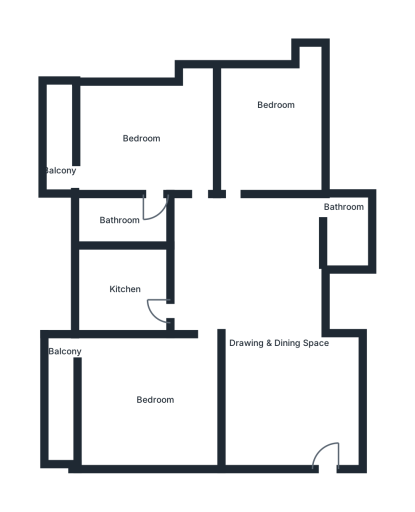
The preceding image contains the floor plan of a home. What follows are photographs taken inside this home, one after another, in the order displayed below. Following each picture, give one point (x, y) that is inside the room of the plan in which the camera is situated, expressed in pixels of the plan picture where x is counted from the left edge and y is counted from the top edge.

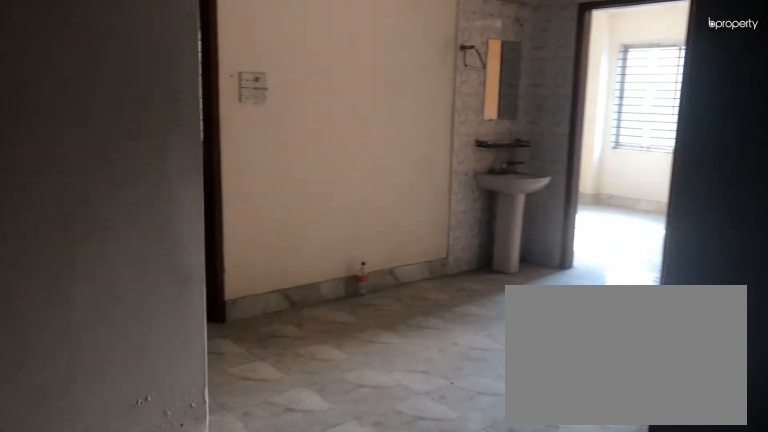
(275, 339)
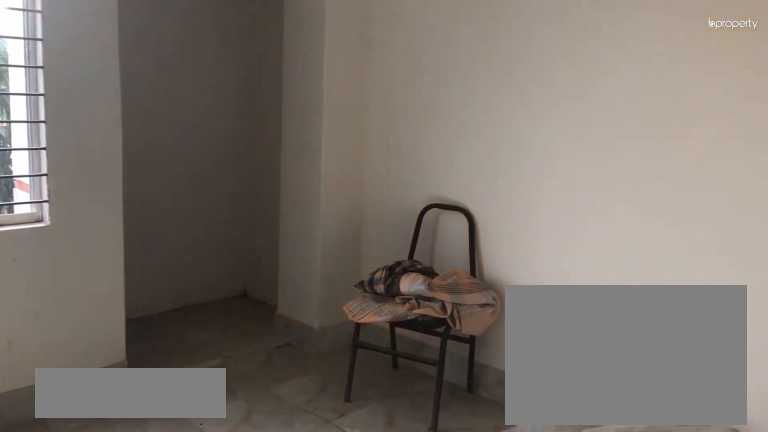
(265, 131)
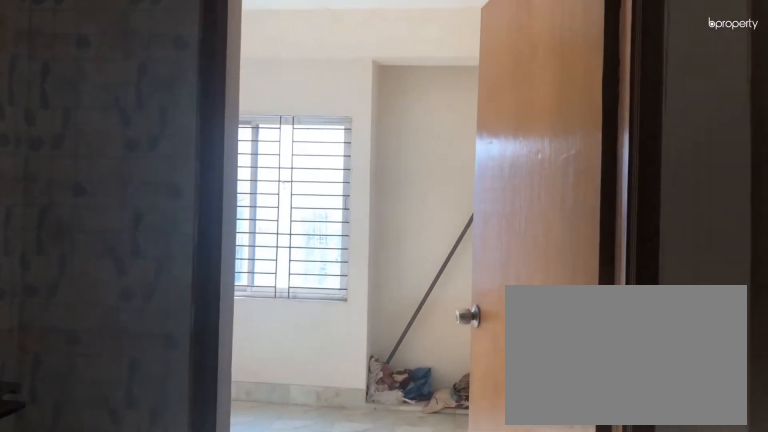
(200, 178)
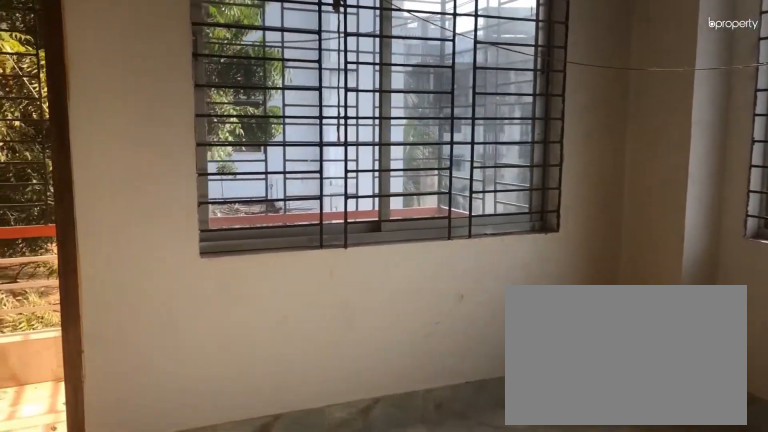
(135, 138)
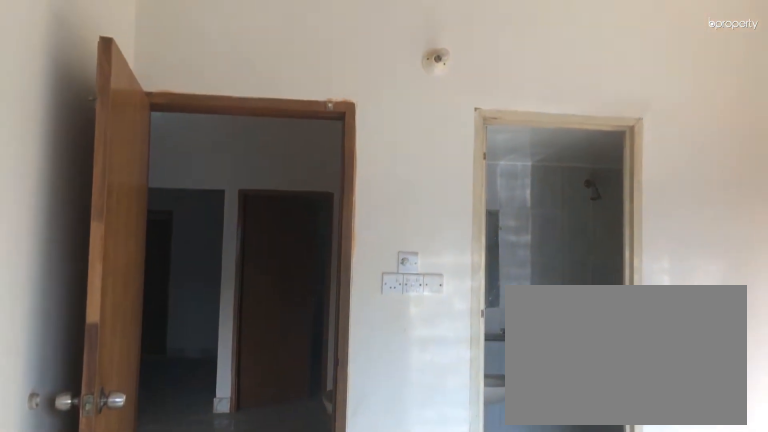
(131, 143)
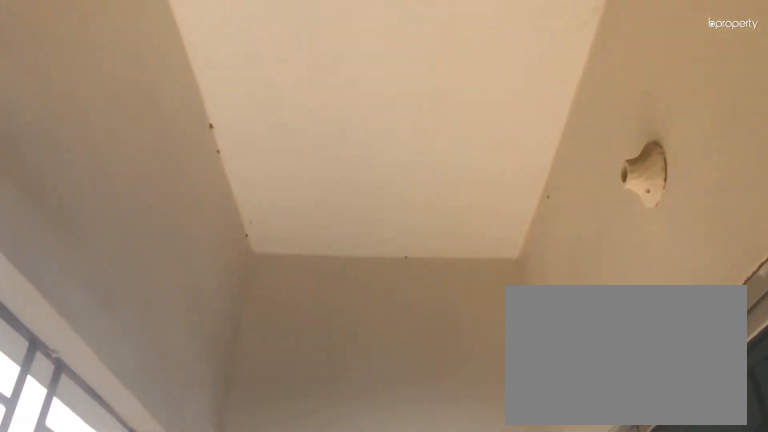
(57, 153)
